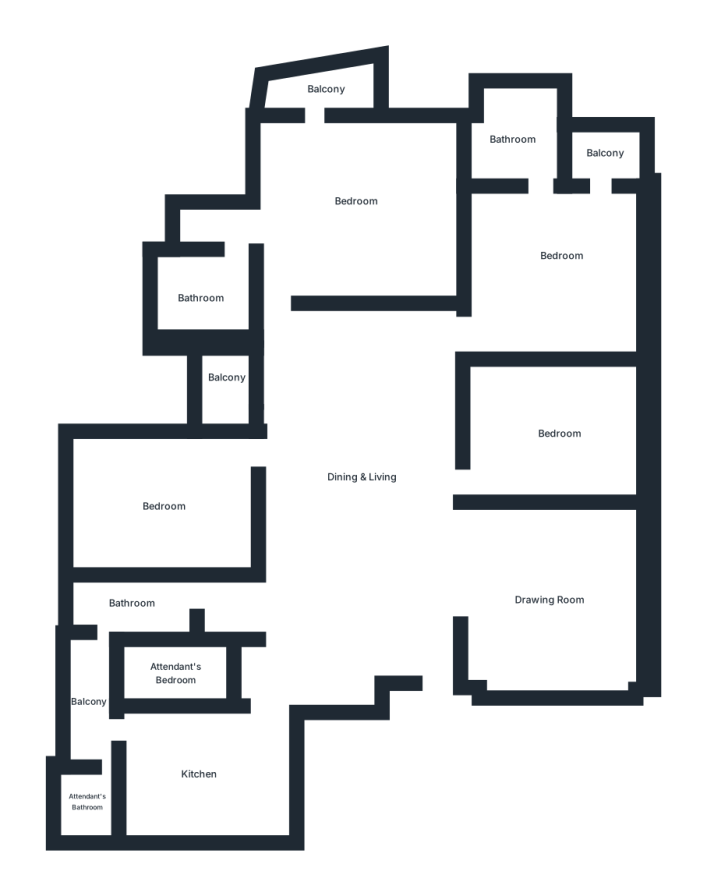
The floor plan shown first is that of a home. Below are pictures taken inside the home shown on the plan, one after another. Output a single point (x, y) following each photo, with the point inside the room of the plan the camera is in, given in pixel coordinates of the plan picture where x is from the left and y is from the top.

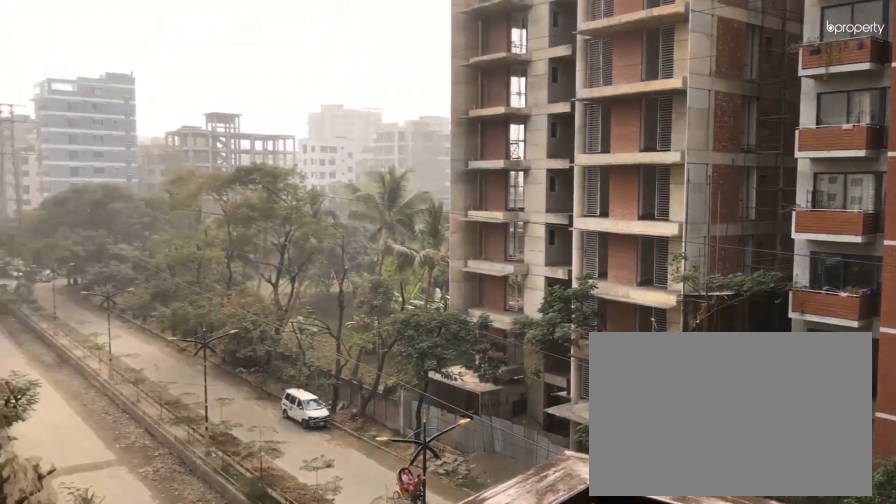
(328, 89)
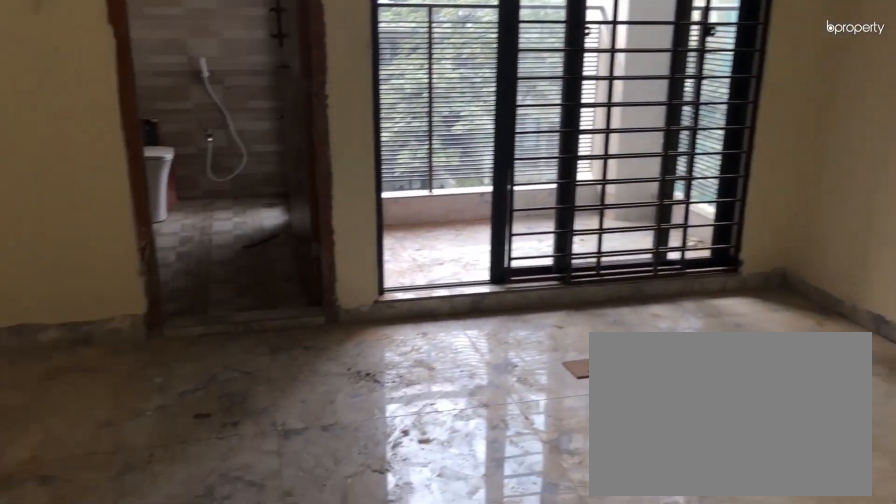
(548, 266)
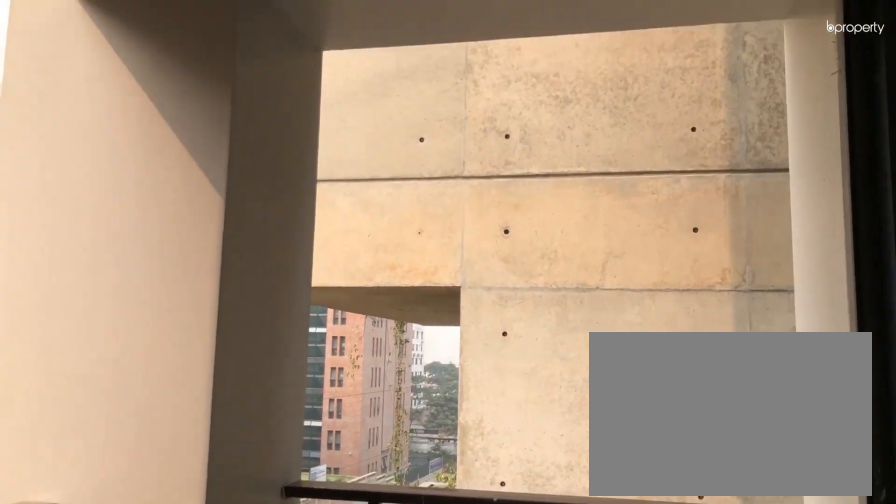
(600, 153)
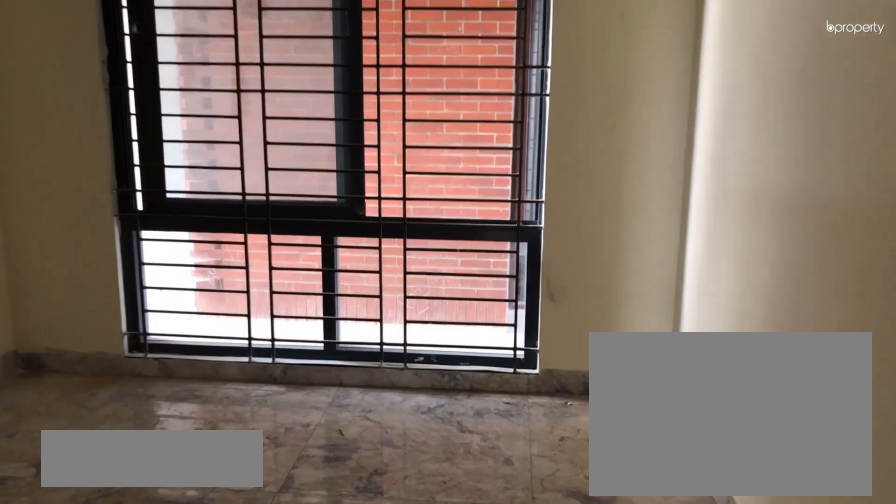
(548, 429)
